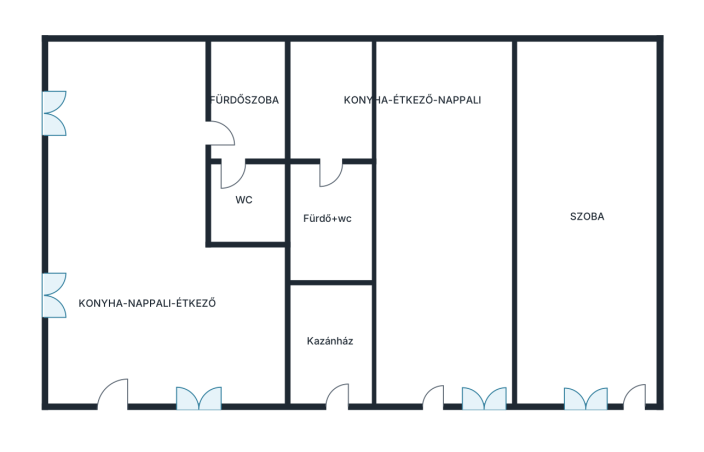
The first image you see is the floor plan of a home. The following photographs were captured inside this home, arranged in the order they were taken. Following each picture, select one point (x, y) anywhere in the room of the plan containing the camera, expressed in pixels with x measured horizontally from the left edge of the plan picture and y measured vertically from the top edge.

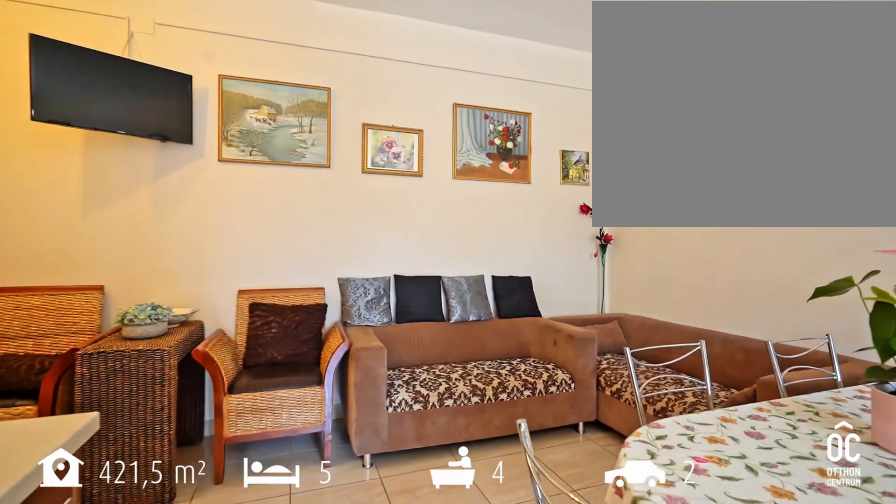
(438, 232)
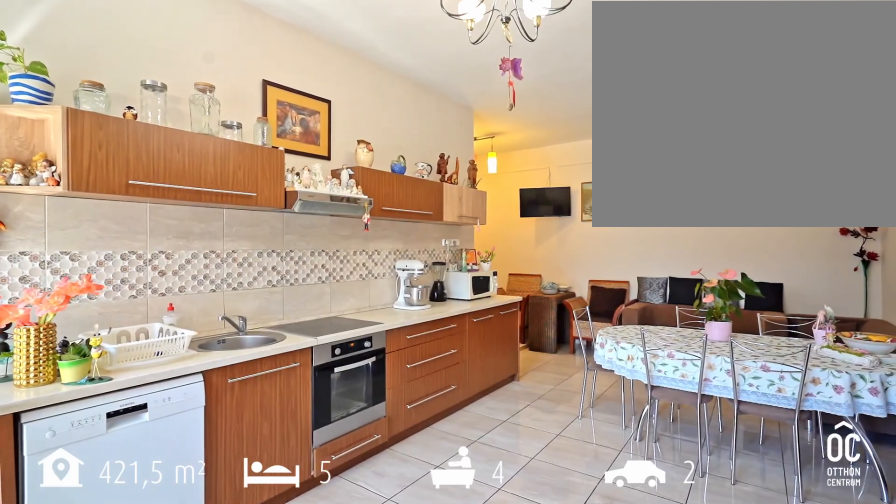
(438, 232)
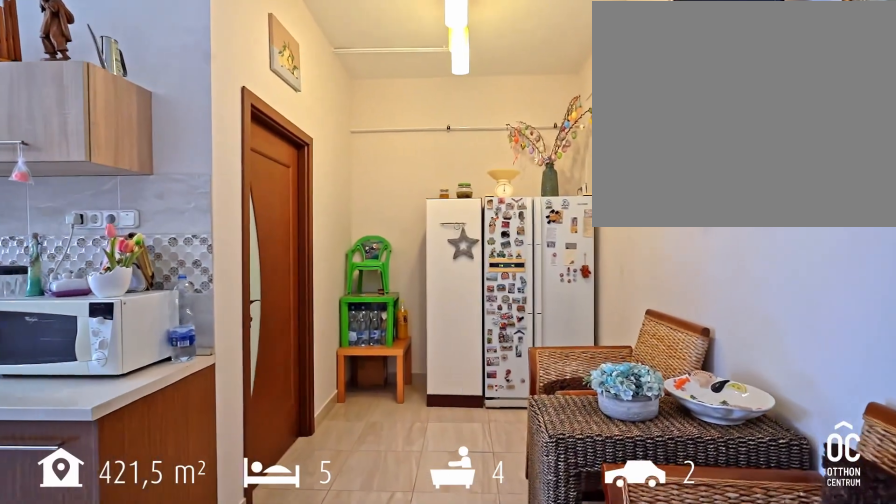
(329, 99)
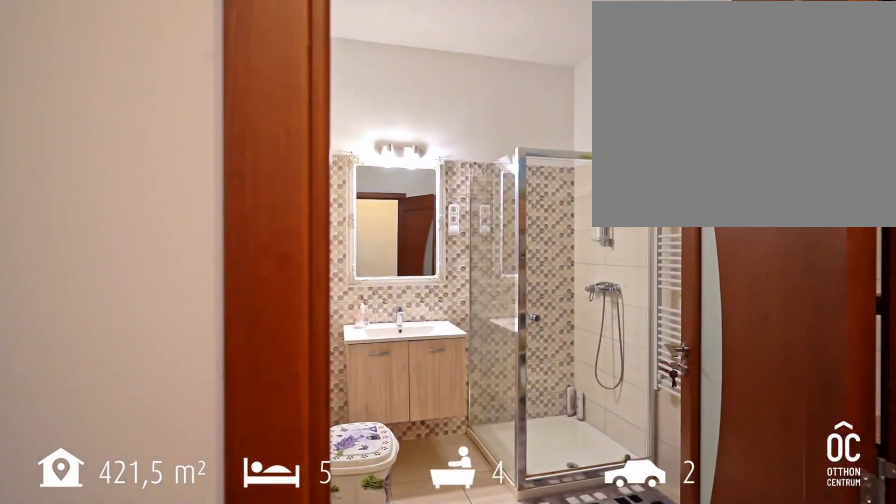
(327, 222)
